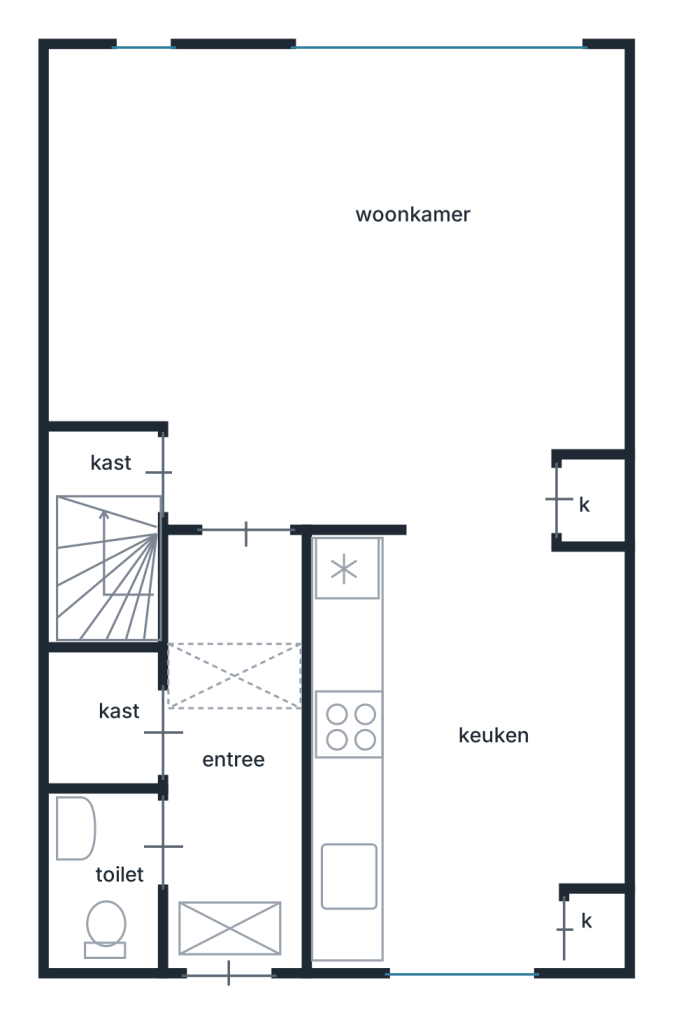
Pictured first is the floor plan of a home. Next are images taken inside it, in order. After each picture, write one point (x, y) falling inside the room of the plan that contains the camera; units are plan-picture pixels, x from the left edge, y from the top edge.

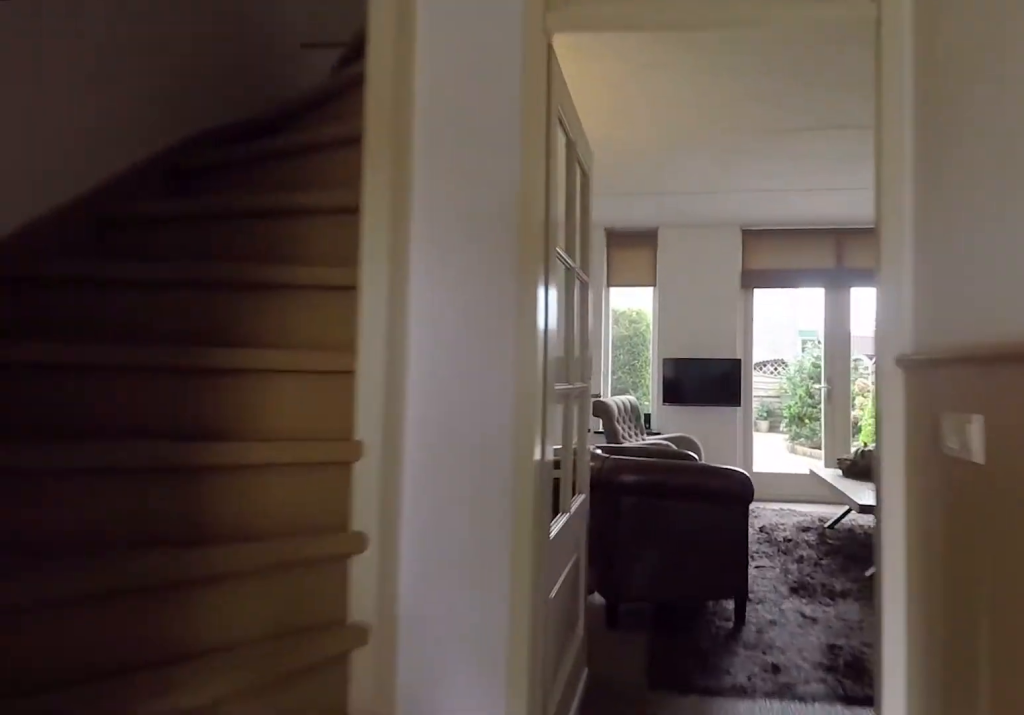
(236, 748)
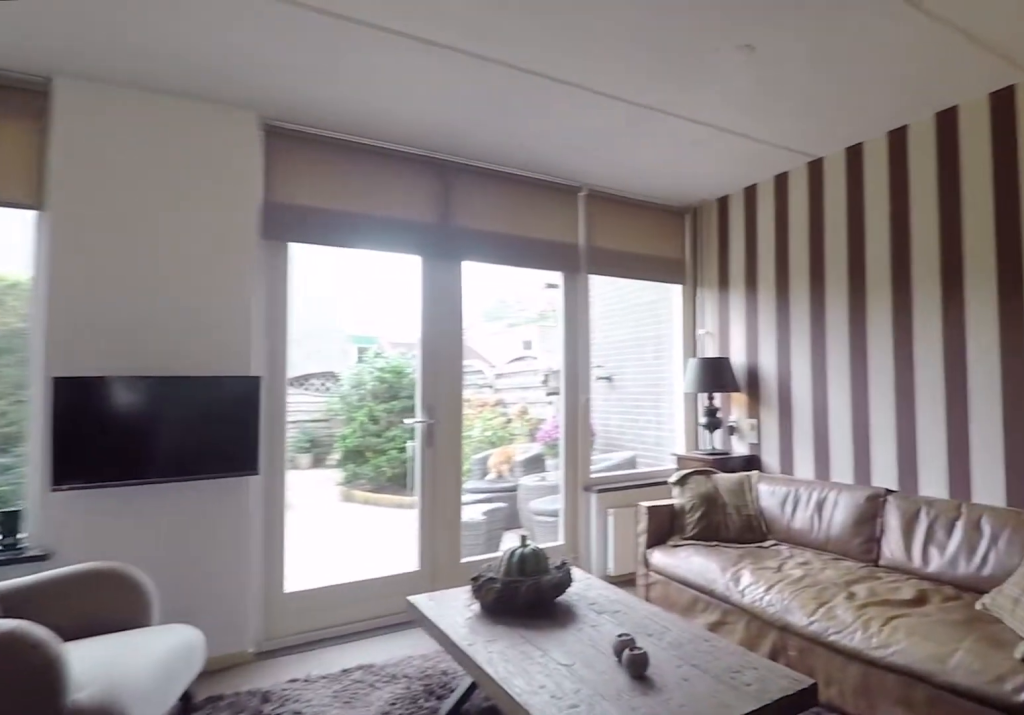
(316, 220)
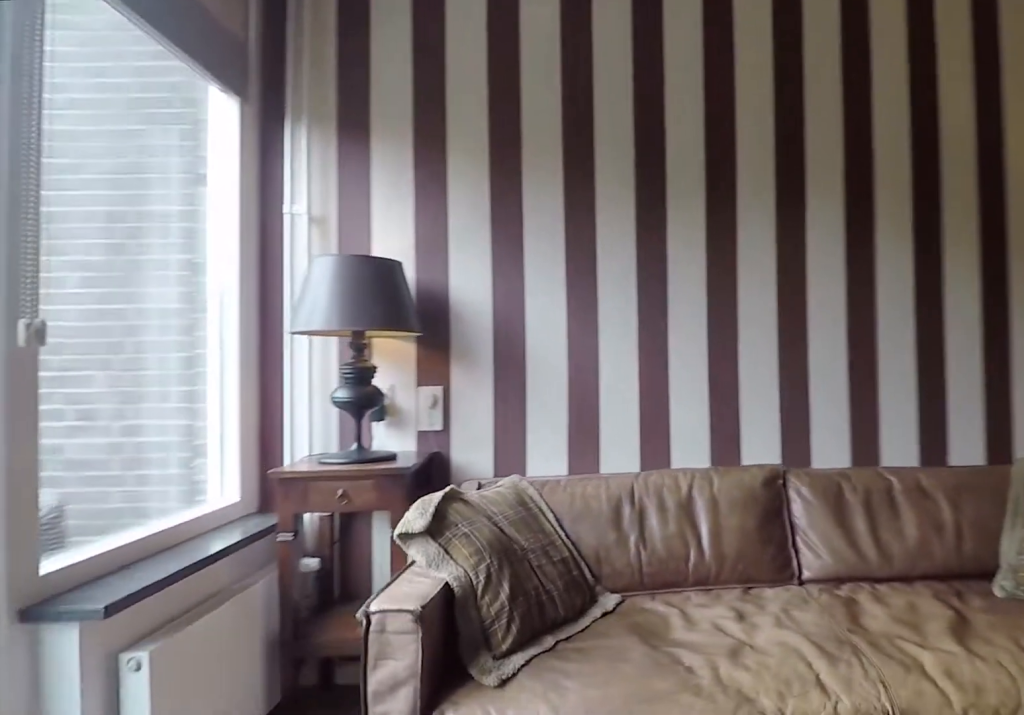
(316, 220)
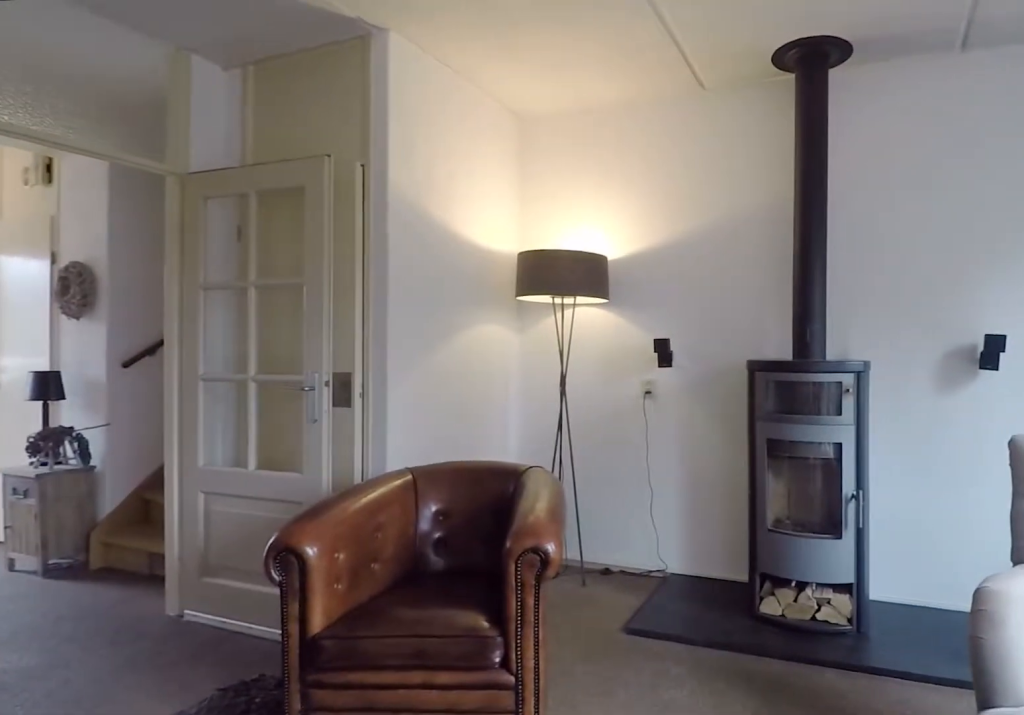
(328, 317)
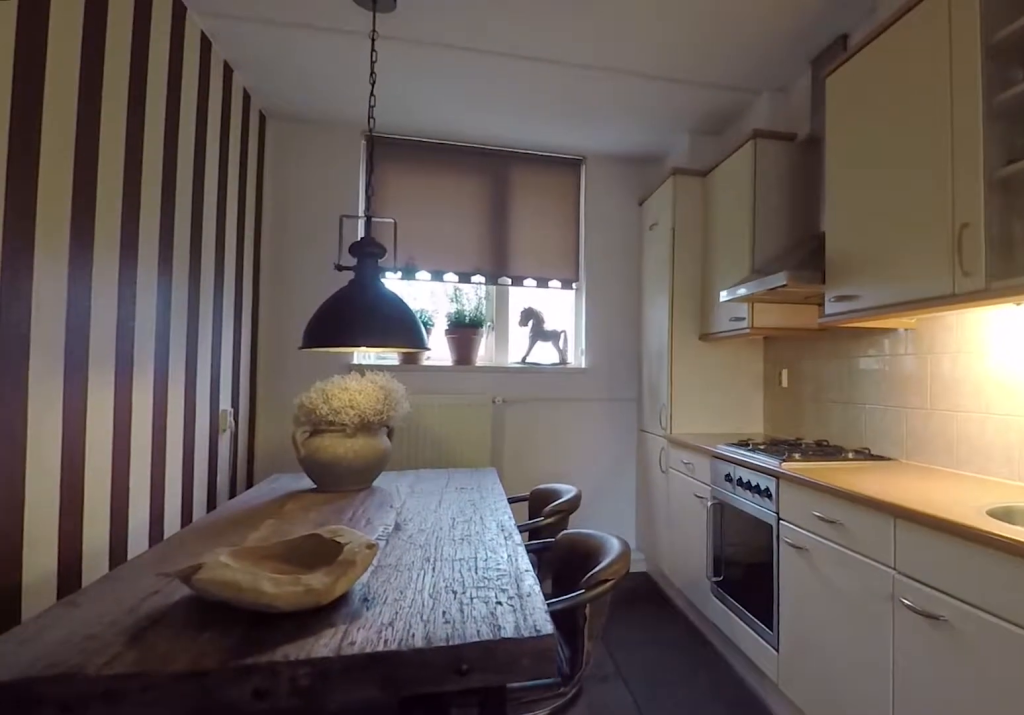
(345, 787)
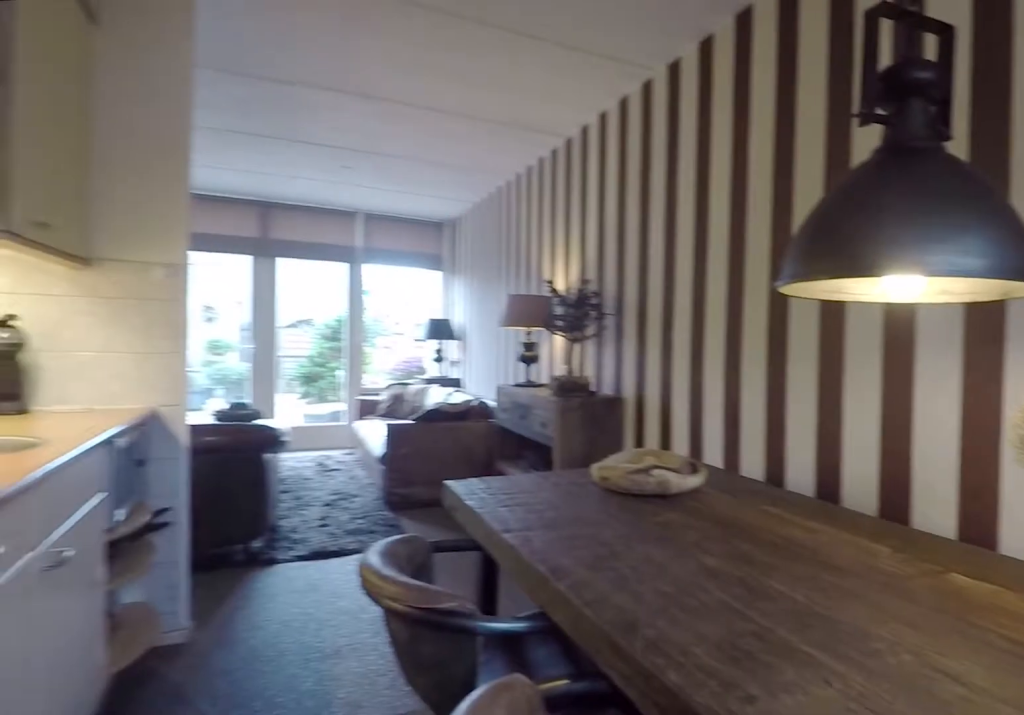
(345, 787)
